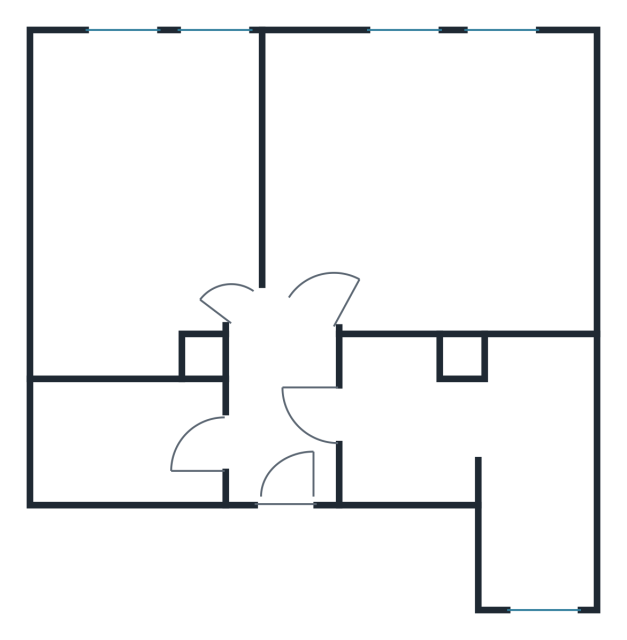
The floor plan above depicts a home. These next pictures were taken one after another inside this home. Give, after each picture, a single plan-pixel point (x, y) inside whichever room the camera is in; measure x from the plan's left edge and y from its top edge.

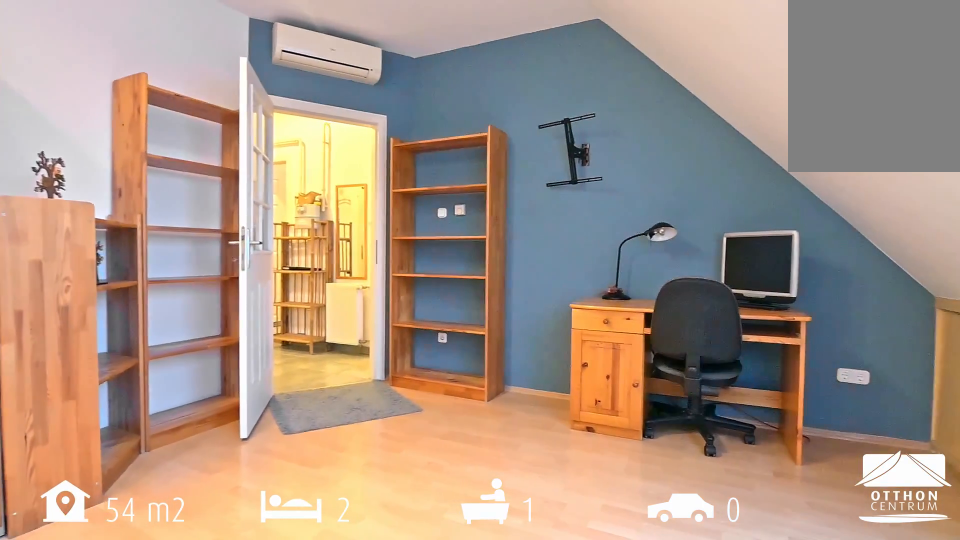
(451, 183)
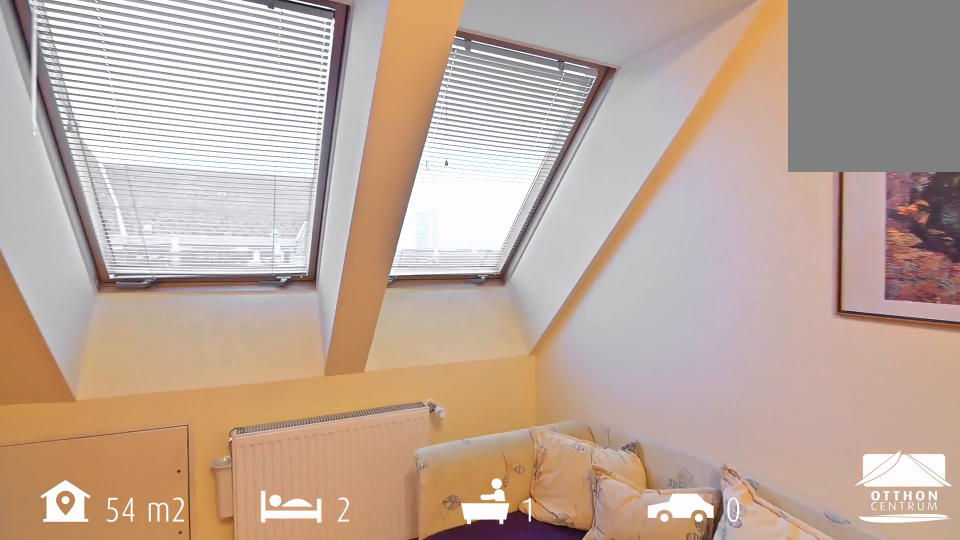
(140, 201)
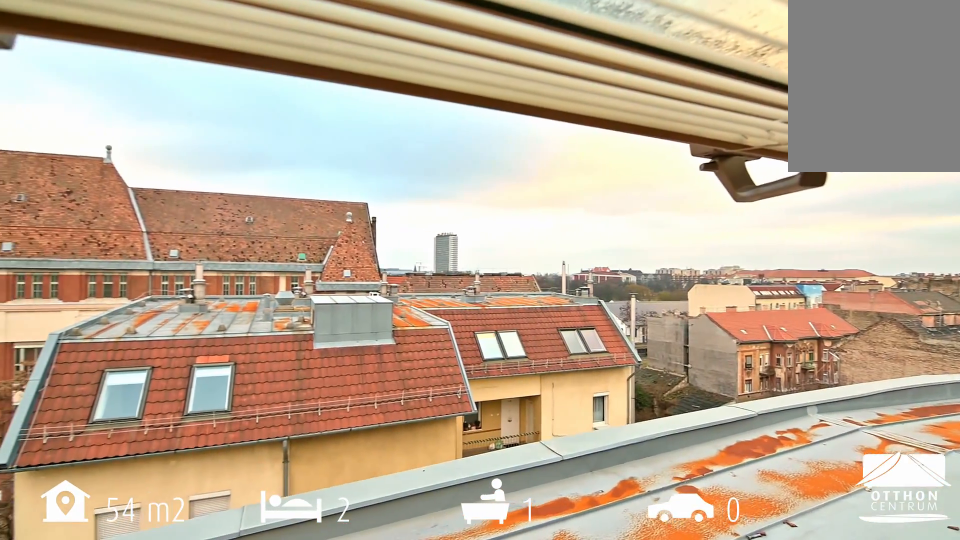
(140, 202)
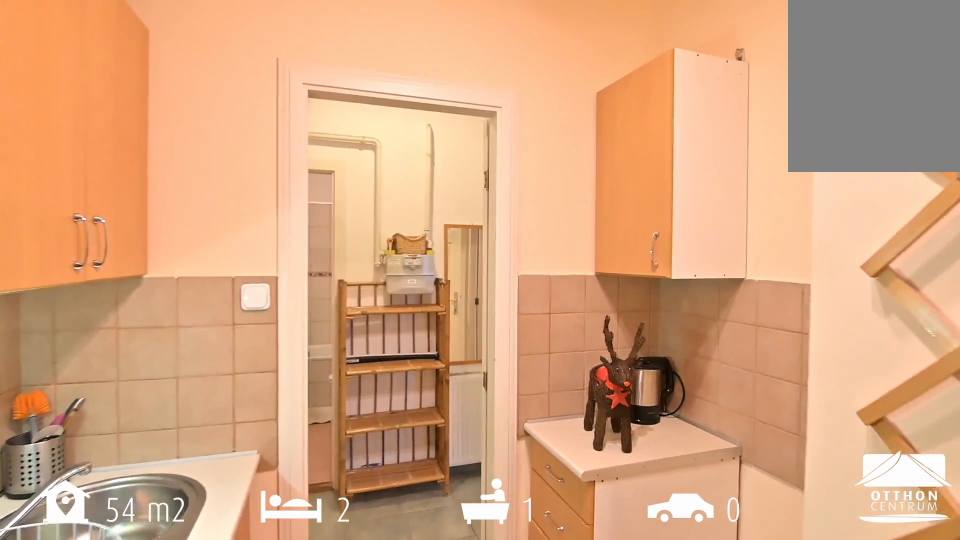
(527, 430)
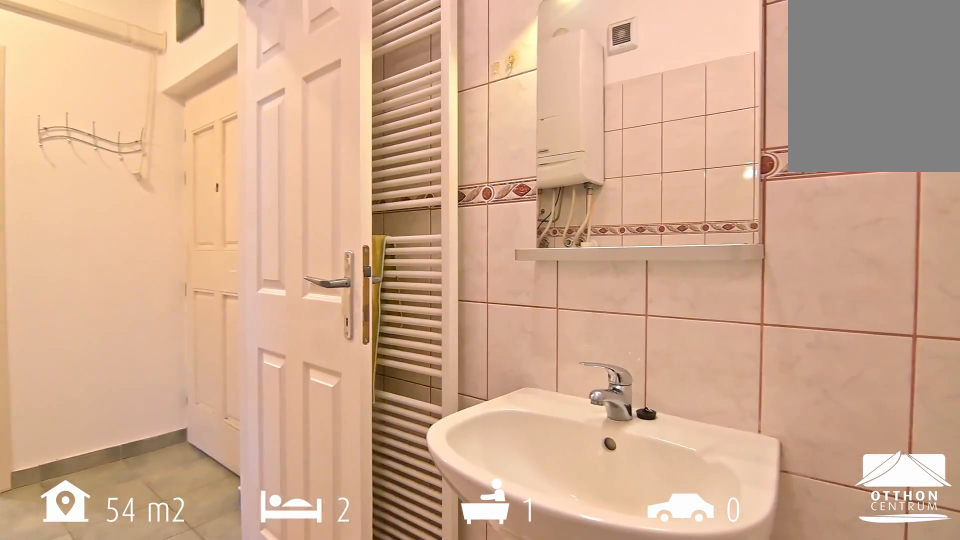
(130, 428)
